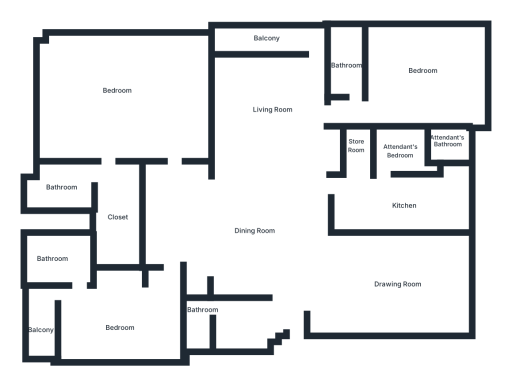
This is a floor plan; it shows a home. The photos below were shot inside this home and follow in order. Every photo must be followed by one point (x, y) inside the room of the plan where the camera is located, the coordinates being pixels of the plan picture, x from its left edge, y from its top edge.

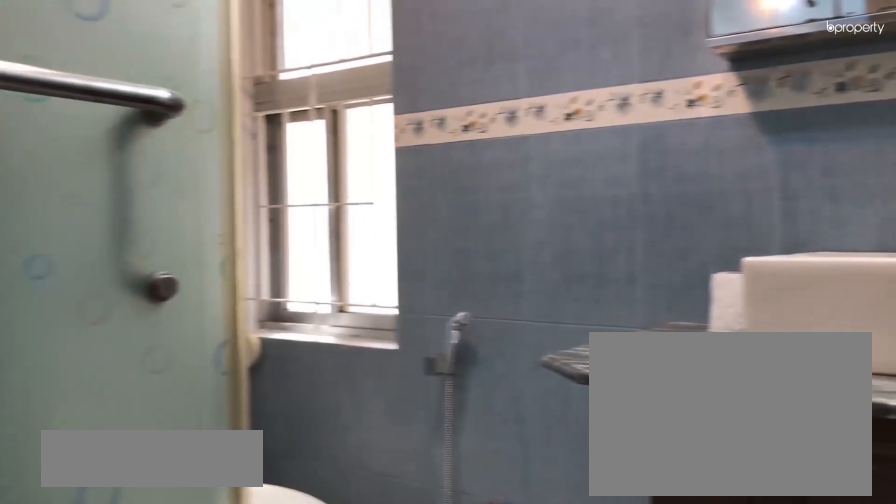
(59, 257)
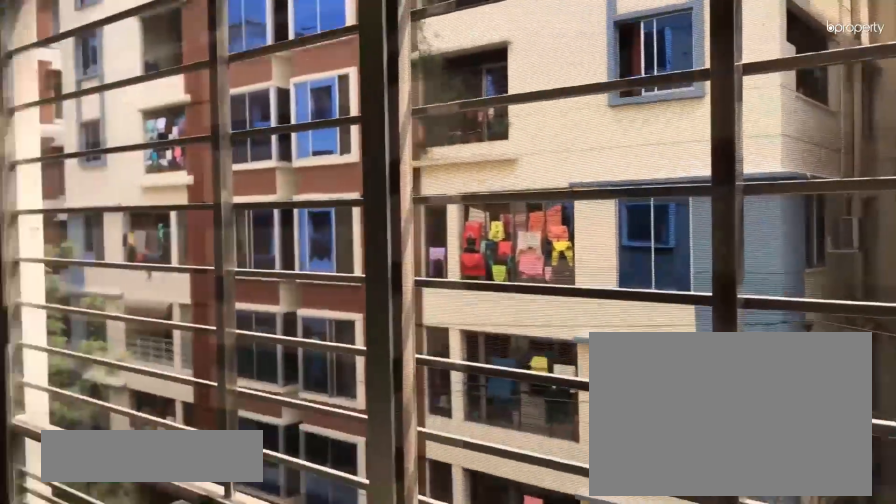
(40, 314)
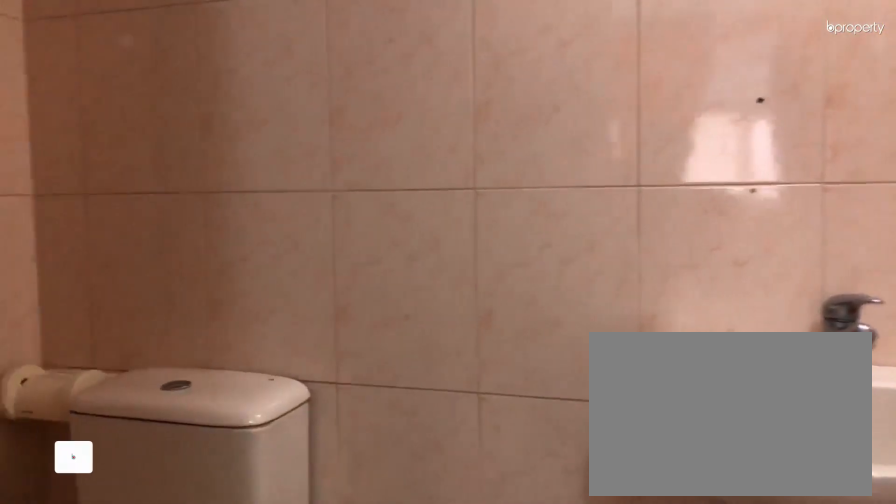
(199, 323)
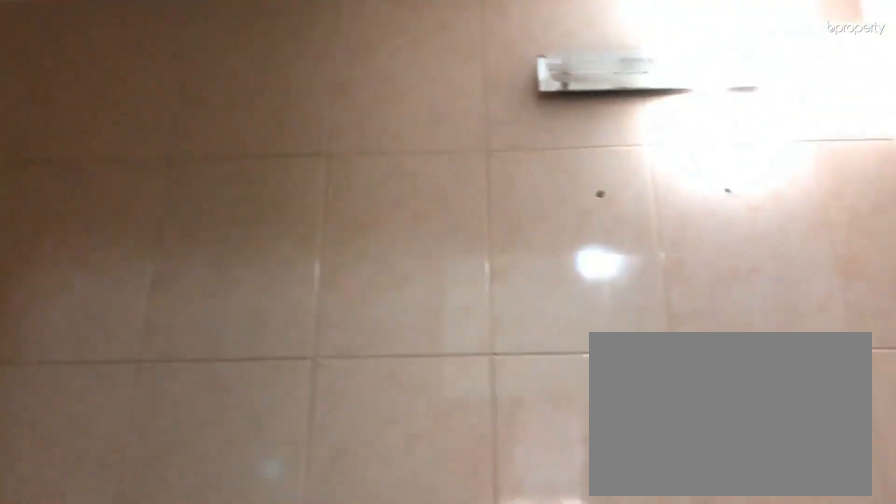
(199, 323)
